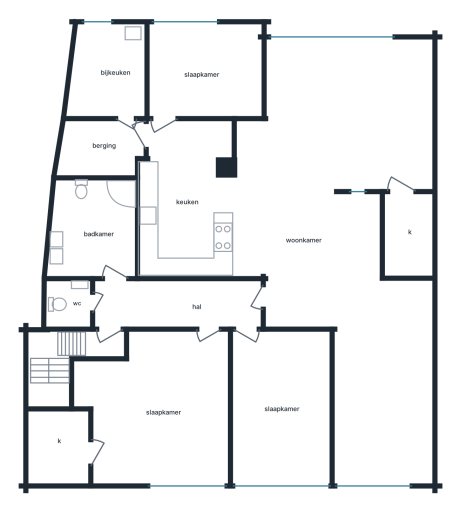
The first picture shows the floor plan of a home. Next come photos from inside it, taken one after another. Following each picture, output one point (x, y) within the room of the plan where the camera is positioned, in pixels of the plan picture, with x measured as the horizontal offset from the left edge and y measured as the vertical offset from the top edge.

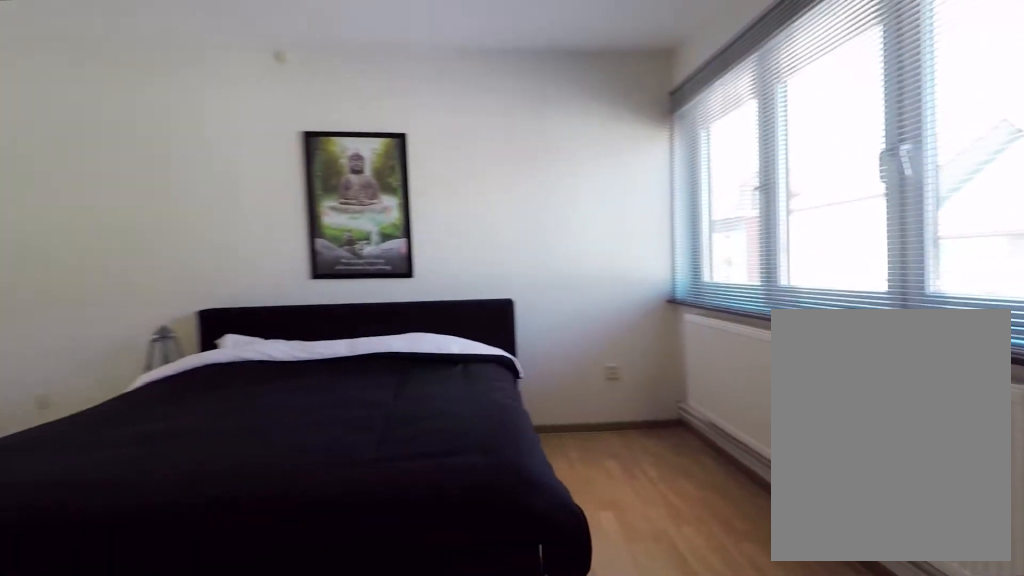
(160, 409)
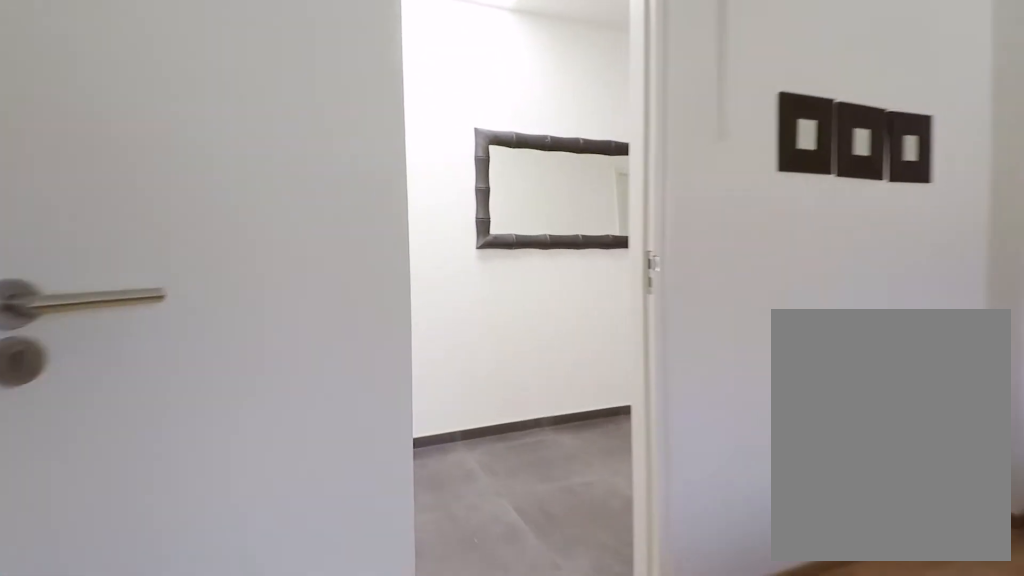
(160, 409)
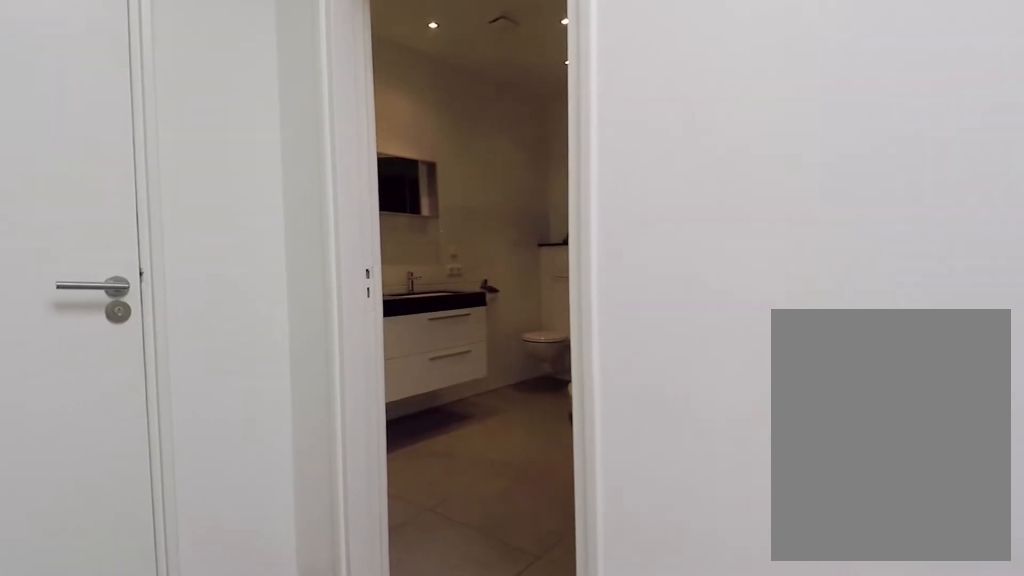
(169, 308)
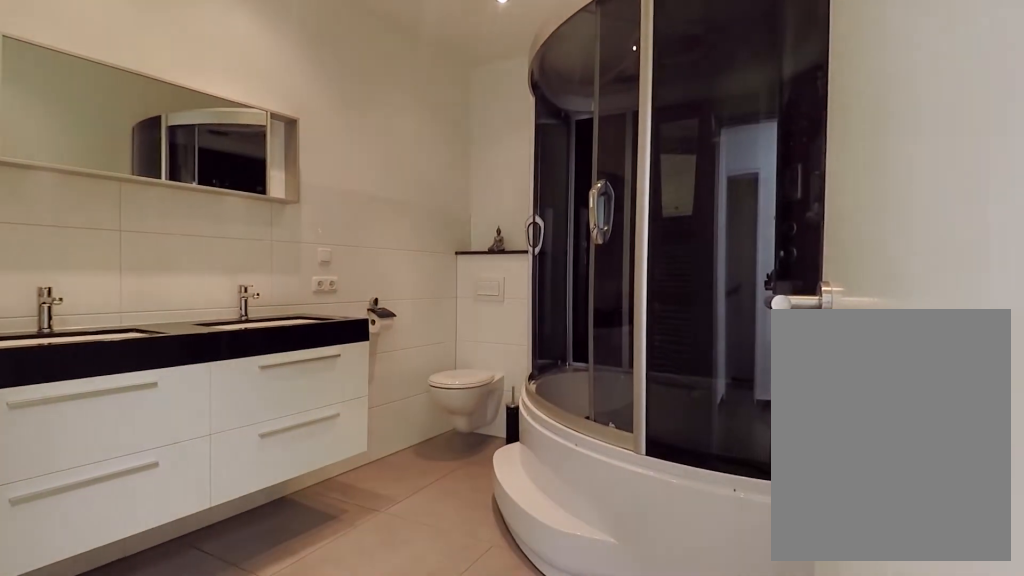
(94, 228)
